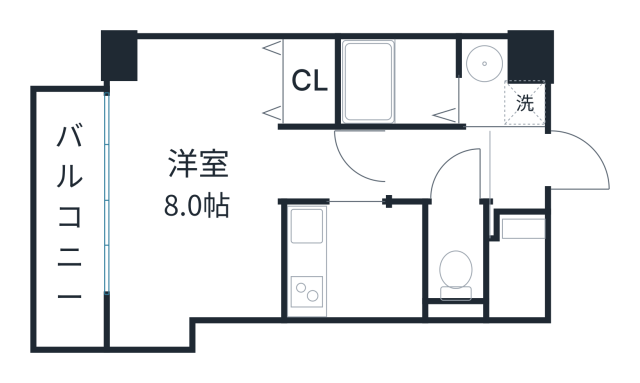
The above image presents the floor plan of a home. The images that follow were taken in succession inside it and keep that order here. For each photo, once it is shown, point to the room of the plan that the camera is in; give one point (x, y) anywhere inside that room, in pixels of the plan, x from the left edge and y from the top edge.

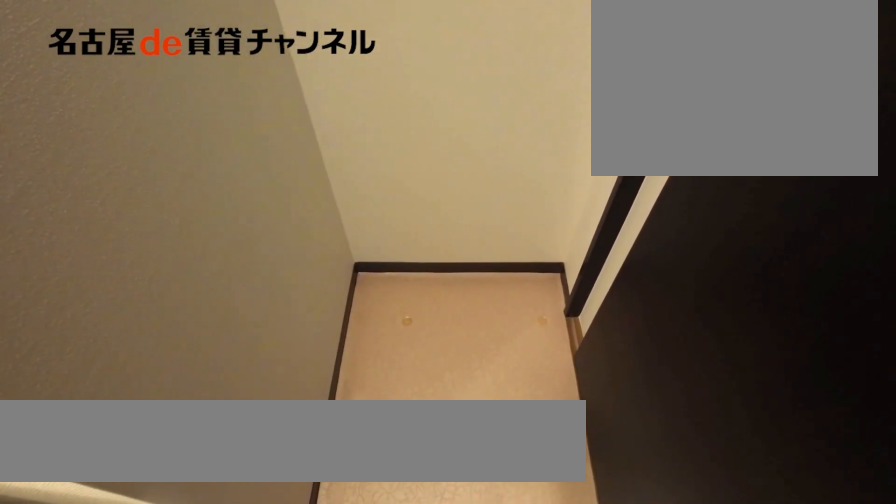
(497, 87)
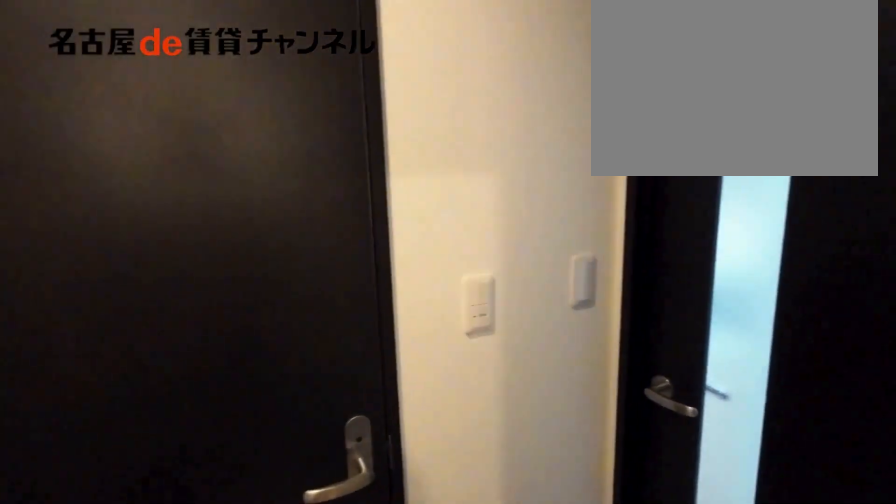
(440, 165)
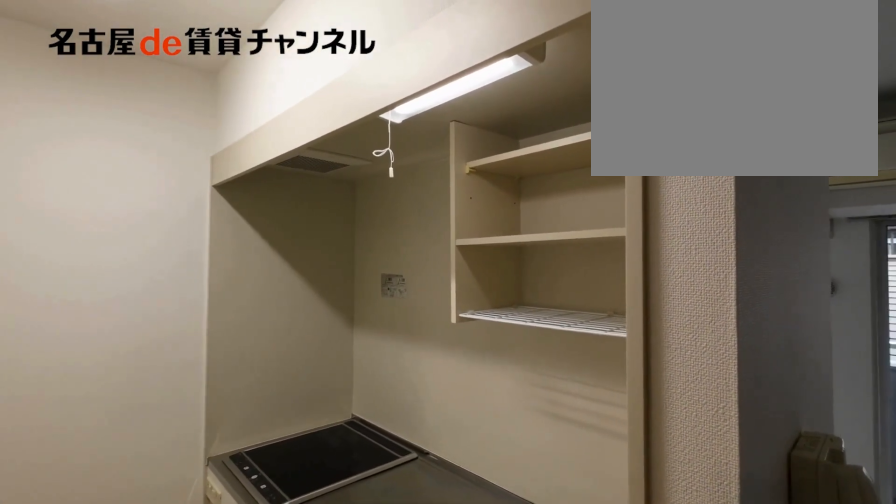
(353, 260)
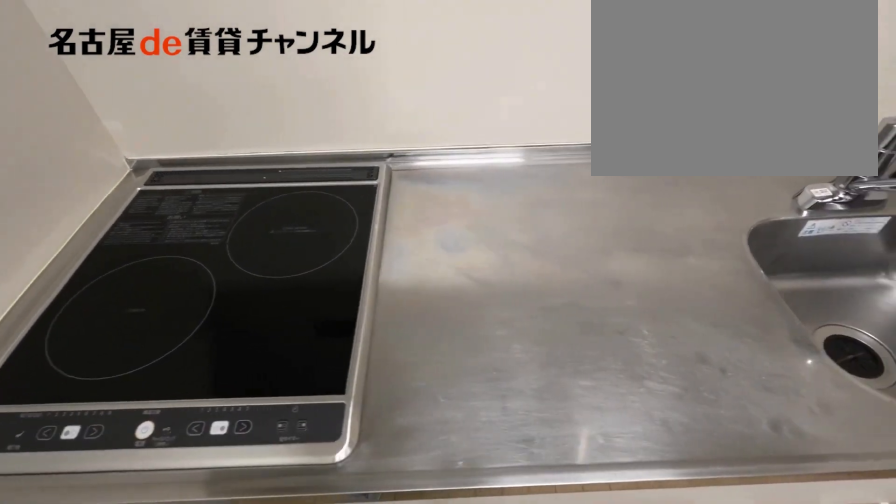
(353, 260)
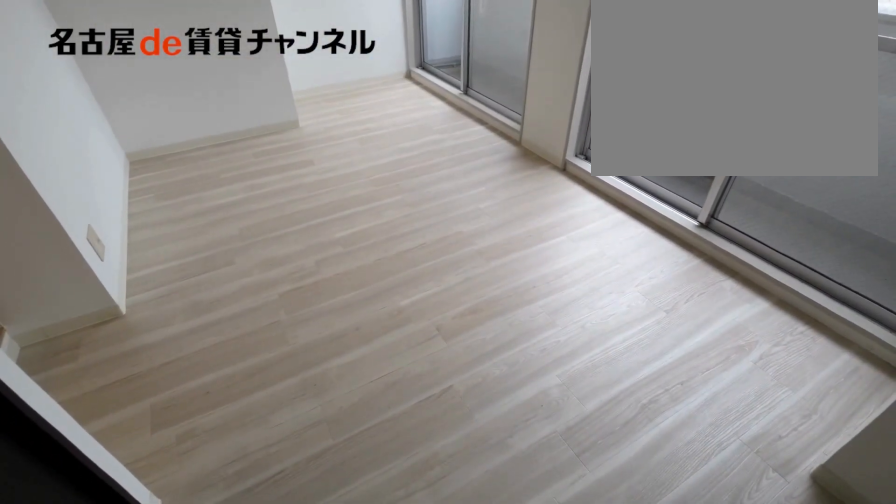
(212, 184)
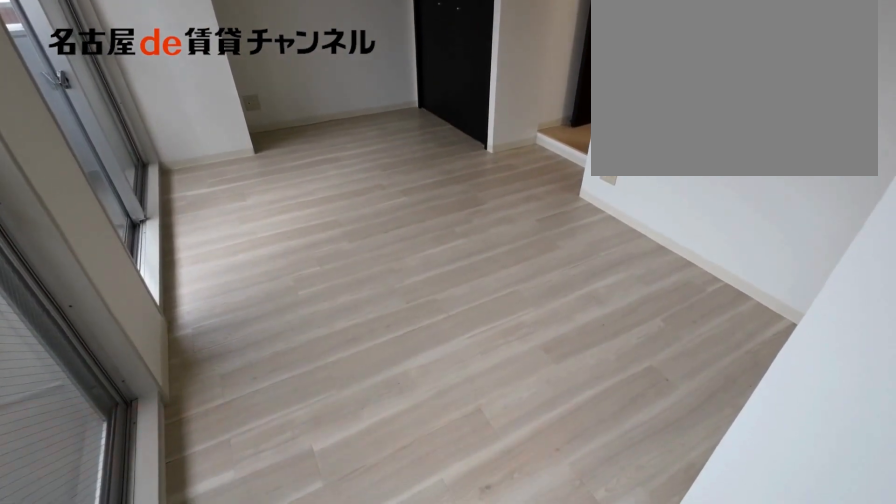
(212, 184)
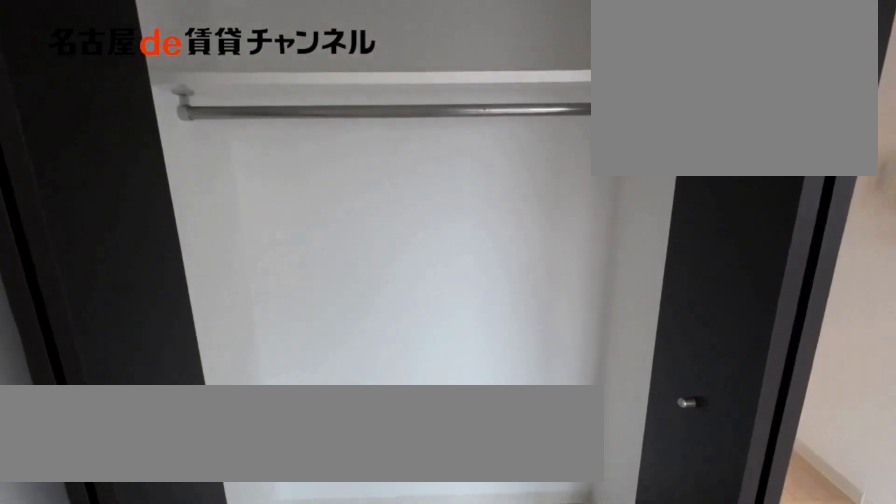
(309, 81)
